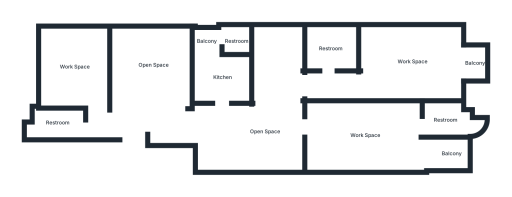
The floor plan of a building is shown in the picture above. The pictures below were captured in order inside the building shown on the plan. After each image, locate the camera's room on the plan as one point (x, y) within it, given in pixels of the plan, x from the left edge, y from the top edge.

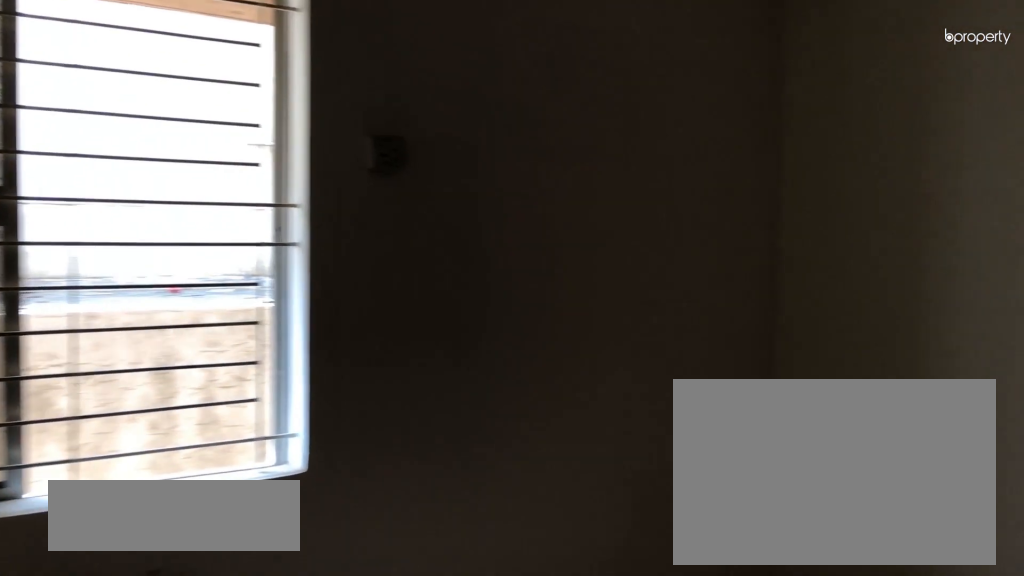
(154, 66)
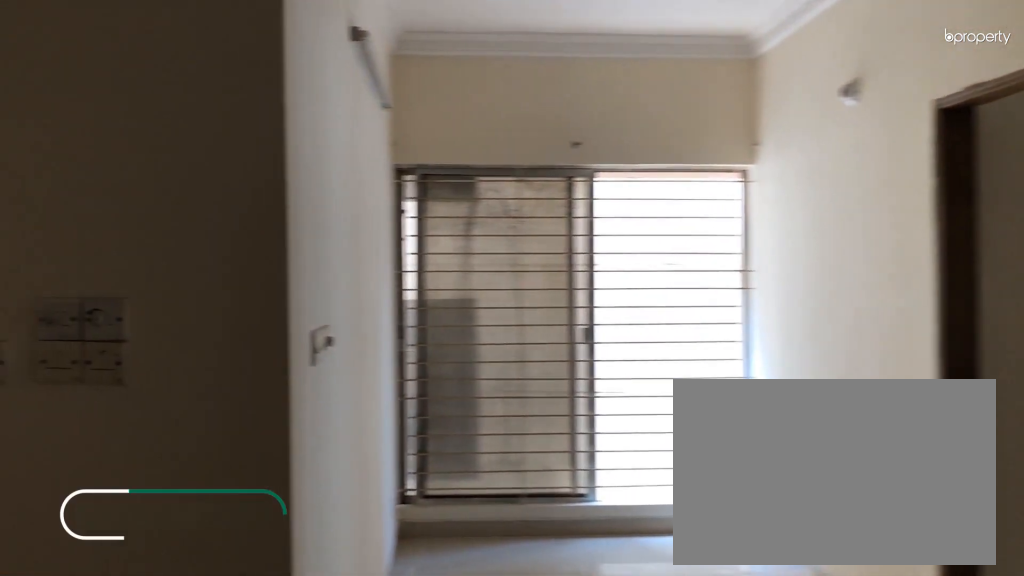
(264, 132)
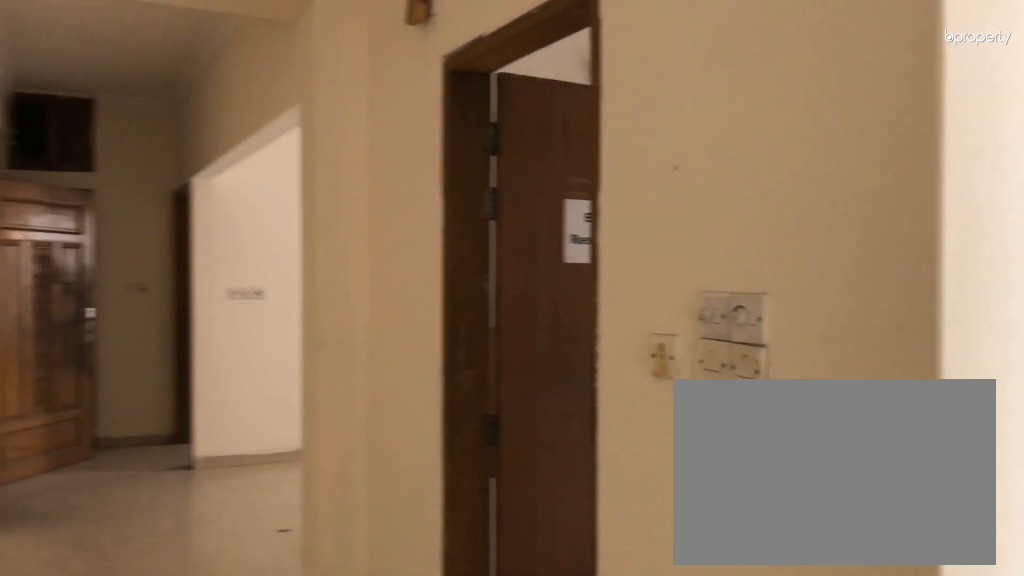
(264, 132)
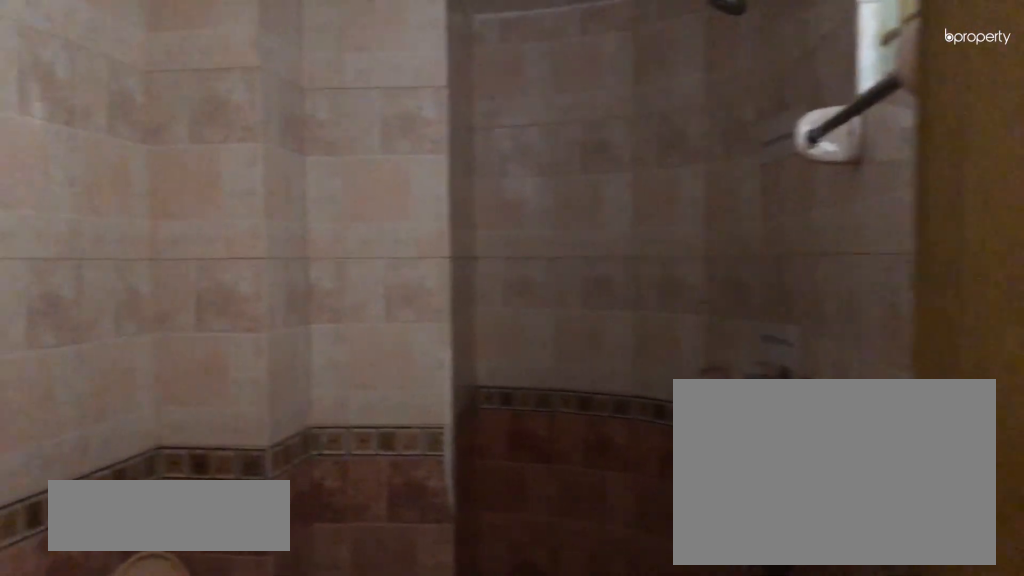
(445, 122)
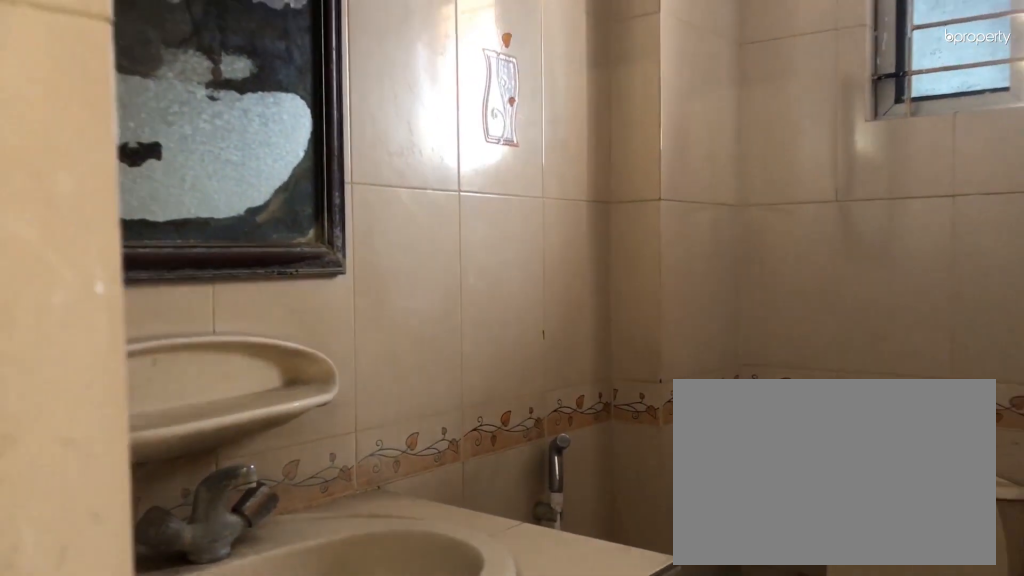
(331, 49)
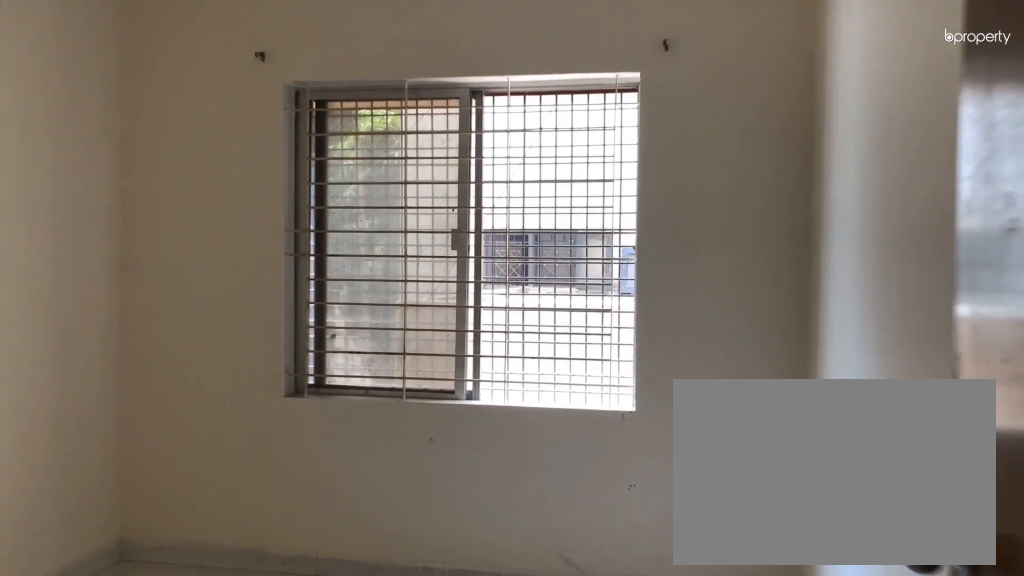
(74, 67)
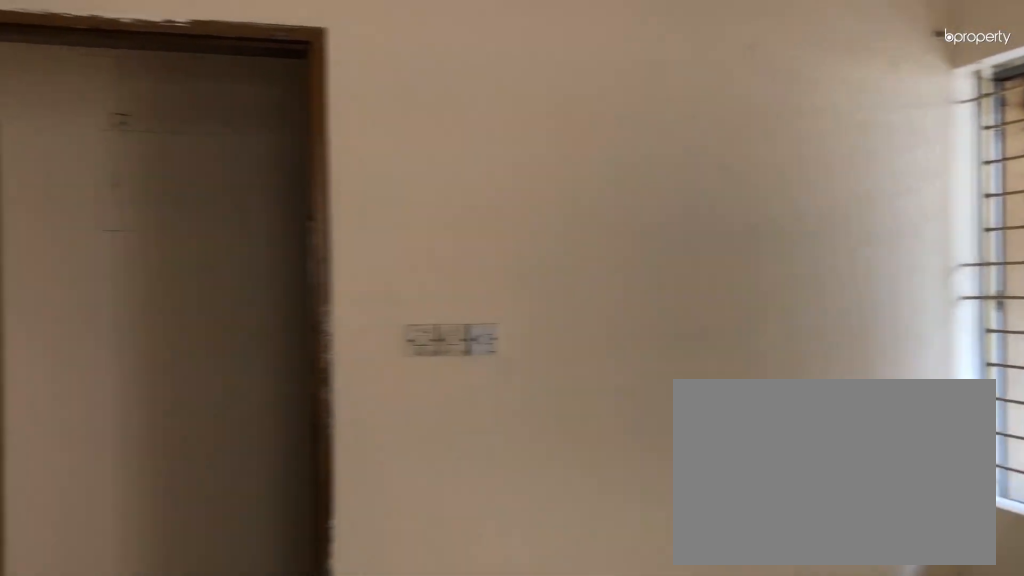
(74, 67)
